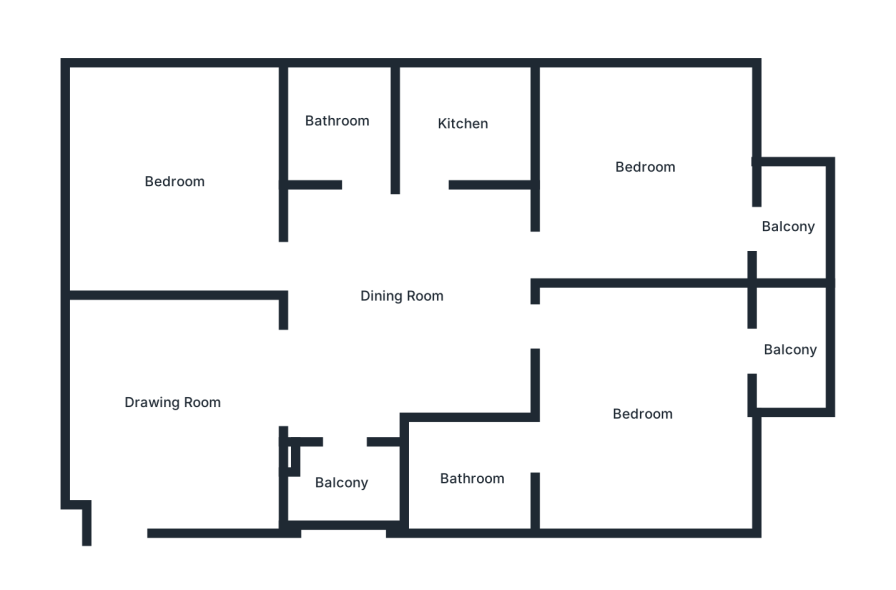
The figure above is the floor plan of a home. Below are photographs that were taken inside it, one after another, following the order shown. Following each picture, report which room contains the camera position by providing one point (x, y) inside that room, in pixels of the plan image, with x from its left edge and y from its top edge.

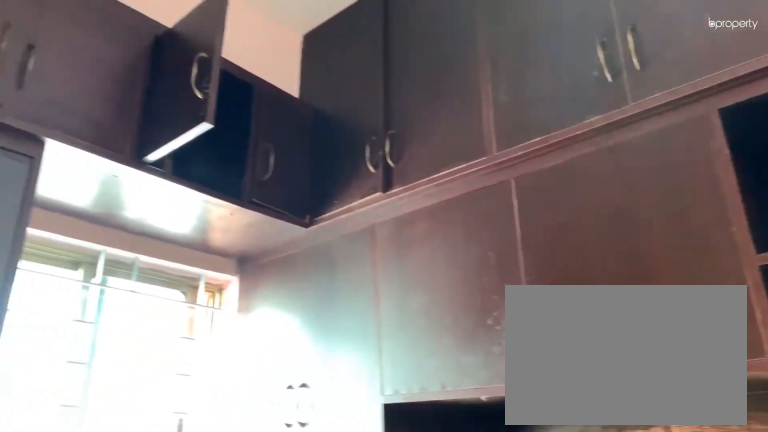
(459, 122)
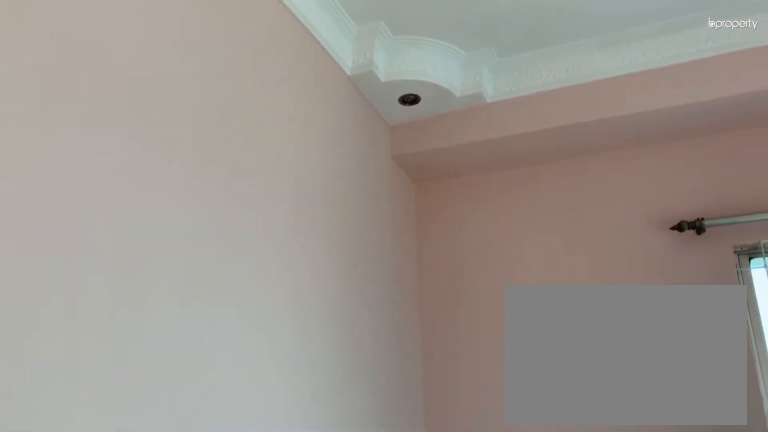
(646, 167)
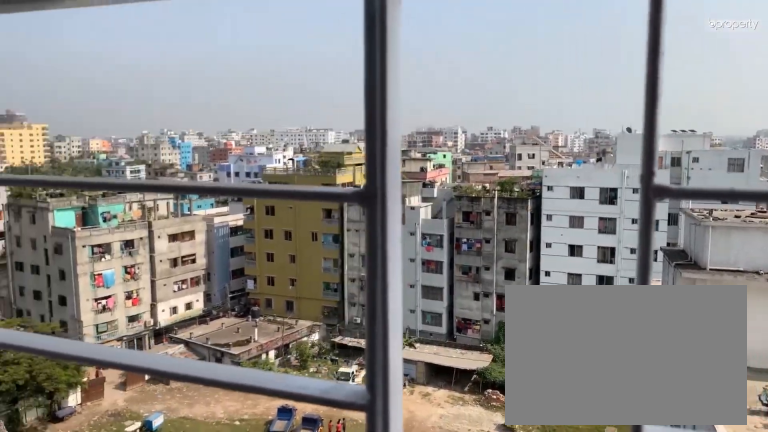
(789, 227)
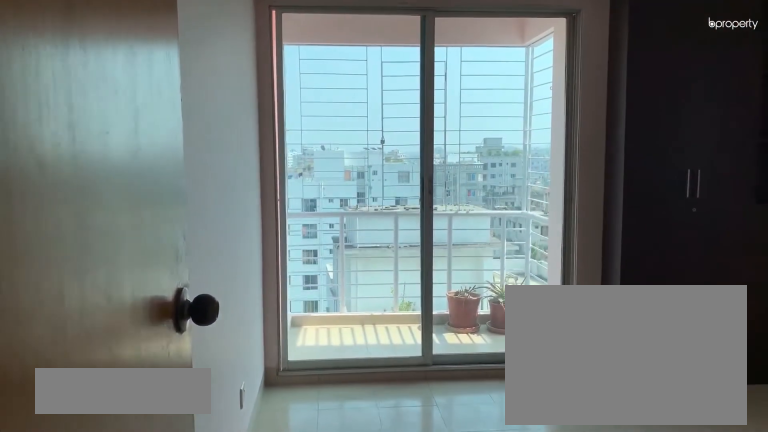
(643, 418)
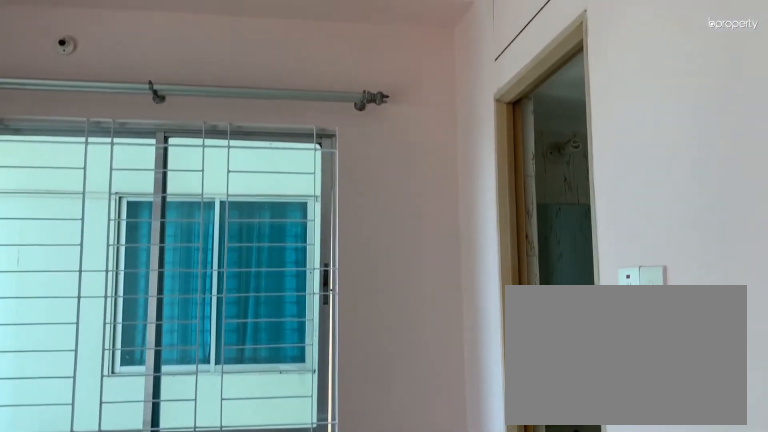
(643, 418)
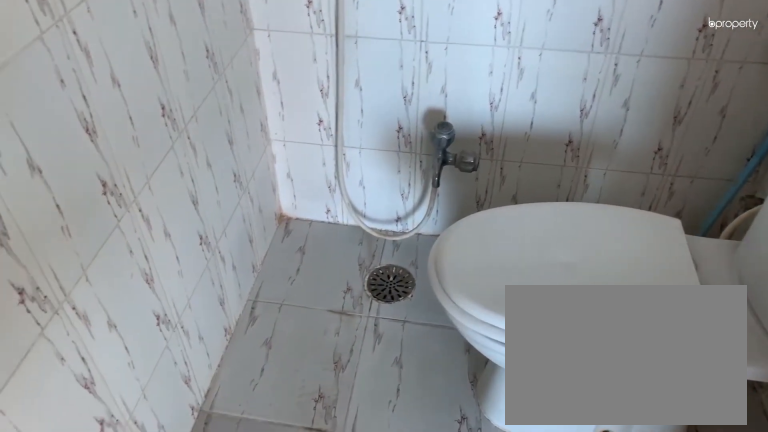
(467, 482)
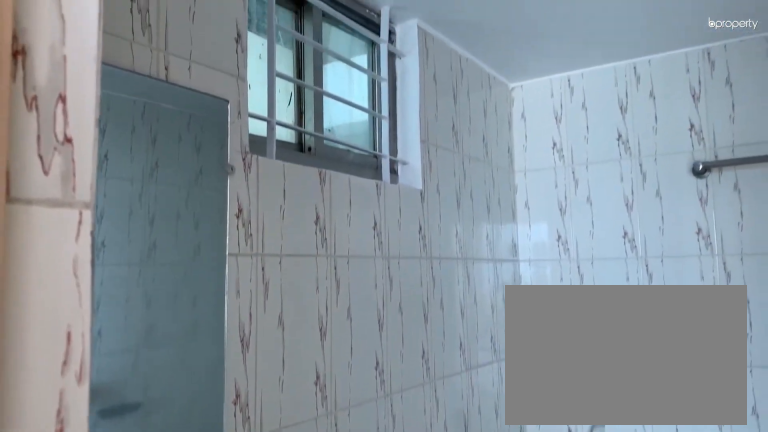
(467, 482)
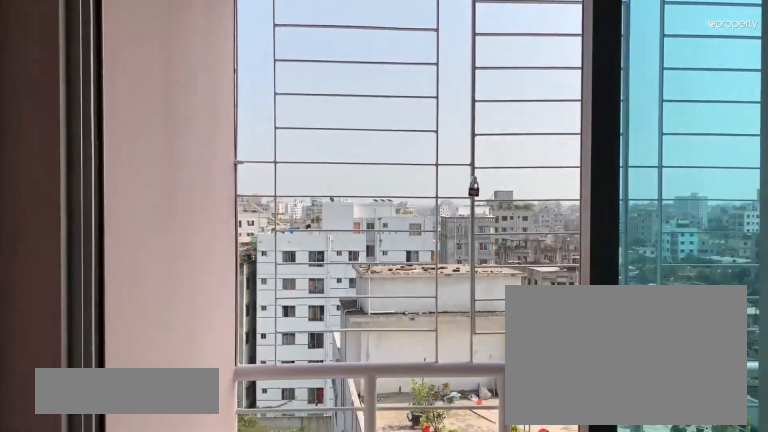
(793, 355)
